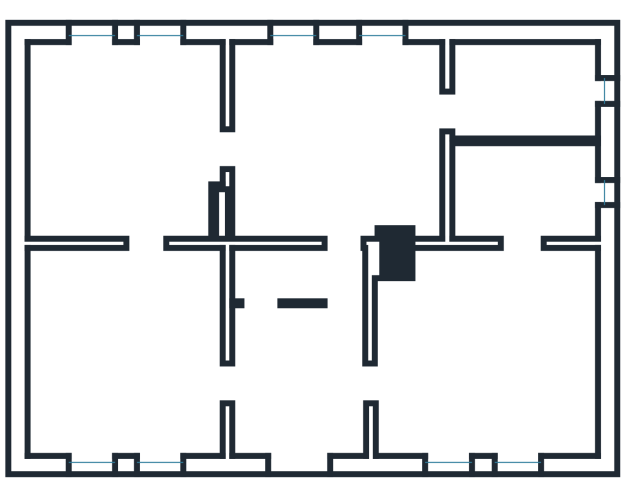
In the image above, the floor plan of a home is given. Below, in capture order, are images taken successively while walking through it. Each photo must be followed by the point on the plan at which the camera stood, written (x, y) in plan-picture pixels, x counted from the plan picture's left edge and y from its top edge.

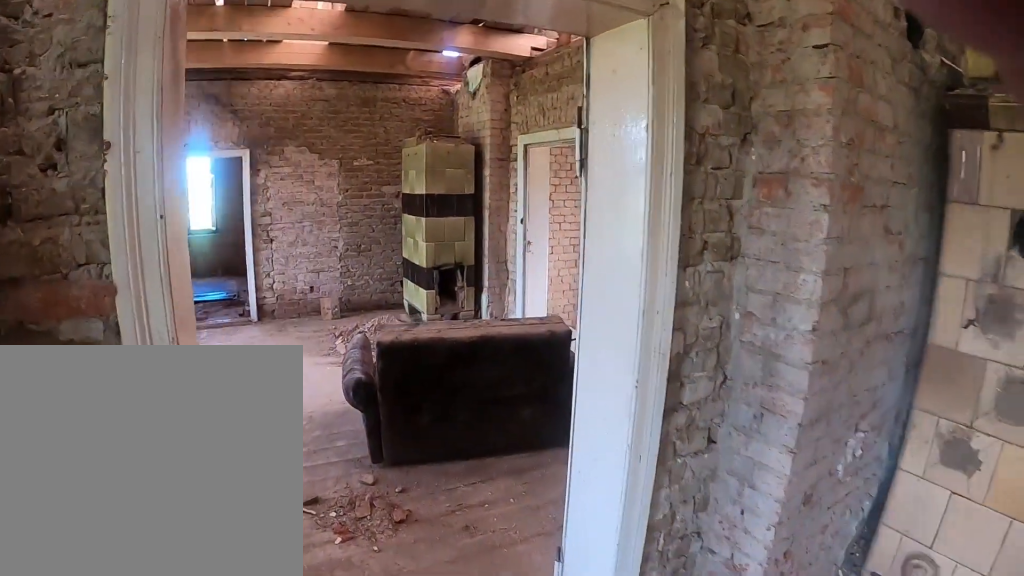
(187, 140)
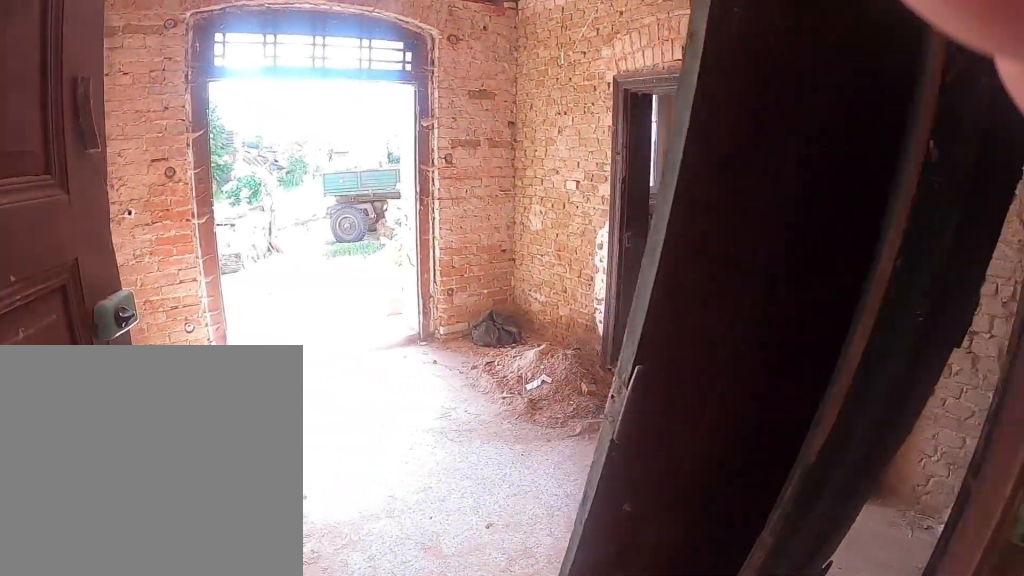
(334, 327)
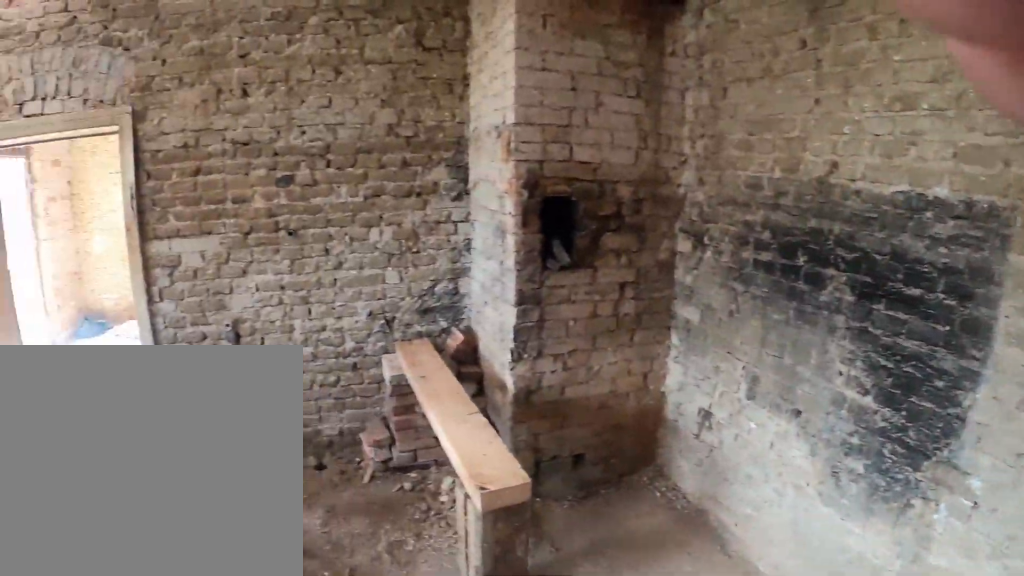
(456, 341)
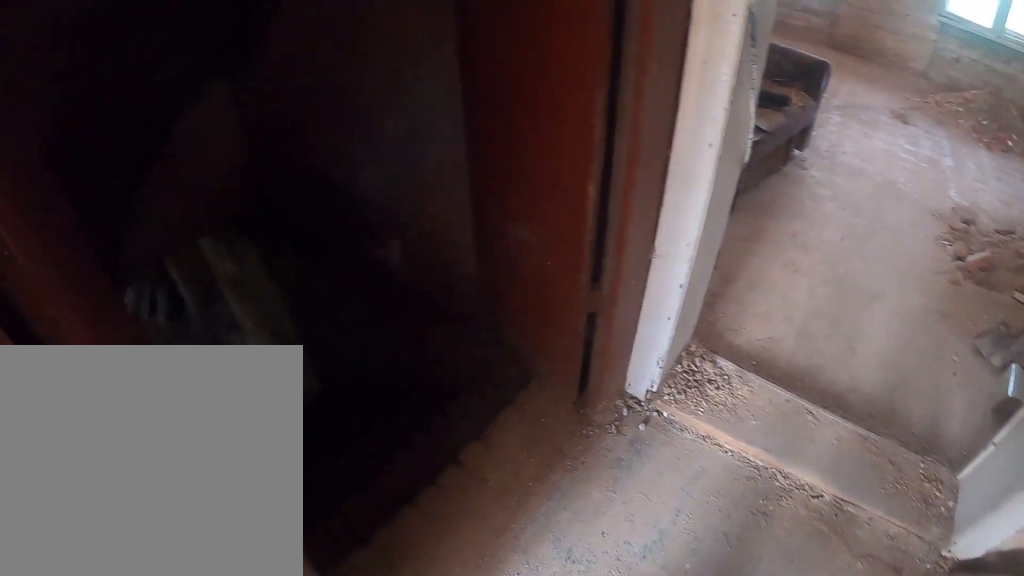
(342, 313)
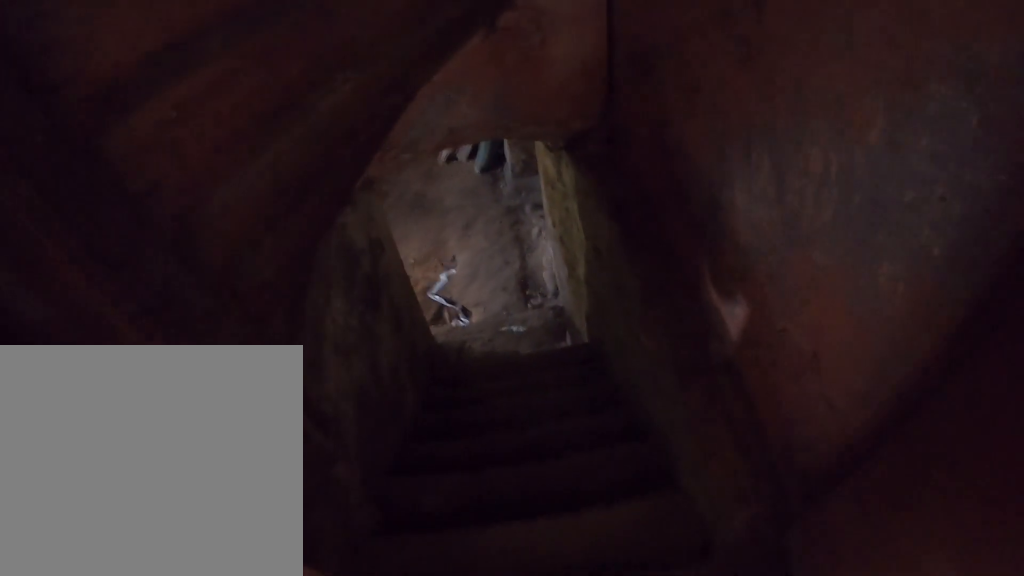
(335, 274)
